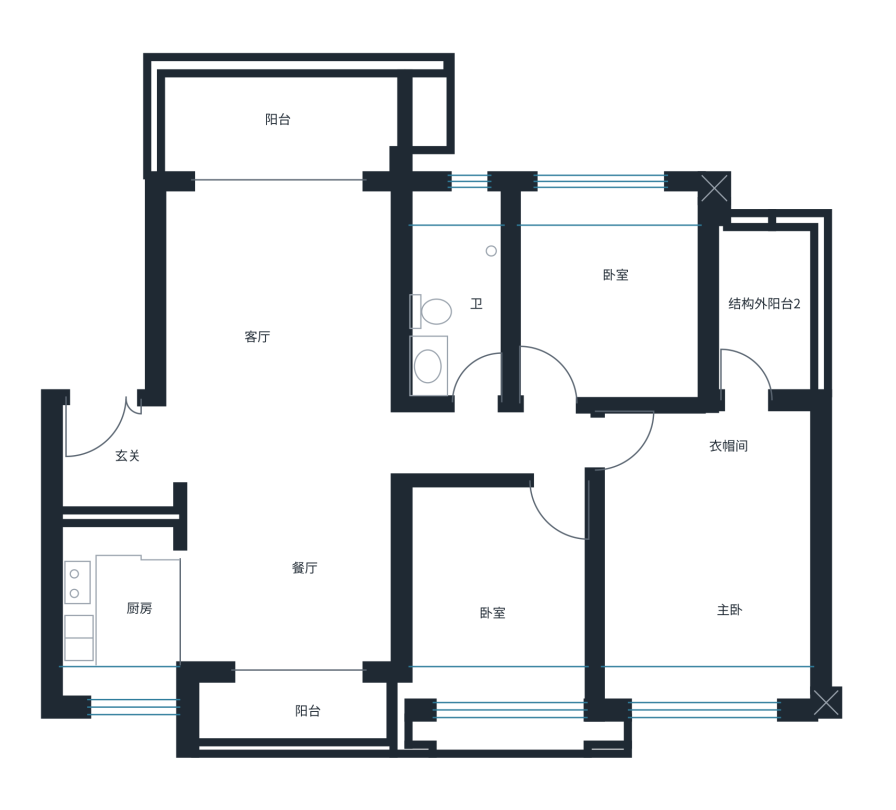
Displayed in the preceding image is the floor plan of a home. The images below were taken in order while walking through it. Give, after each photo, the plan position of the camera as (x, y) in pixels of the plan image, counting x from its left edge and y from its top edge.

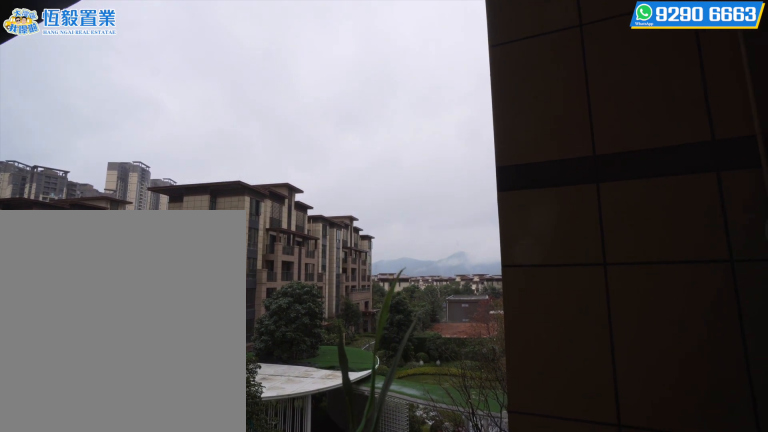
(324, 702)
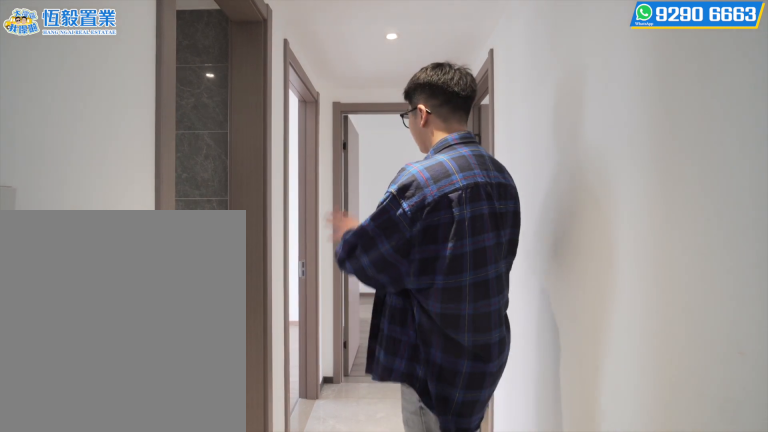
(487, 435)
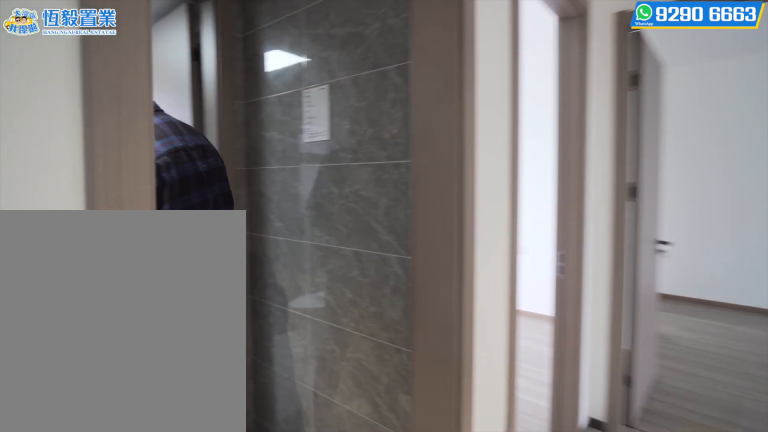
(478, 384)
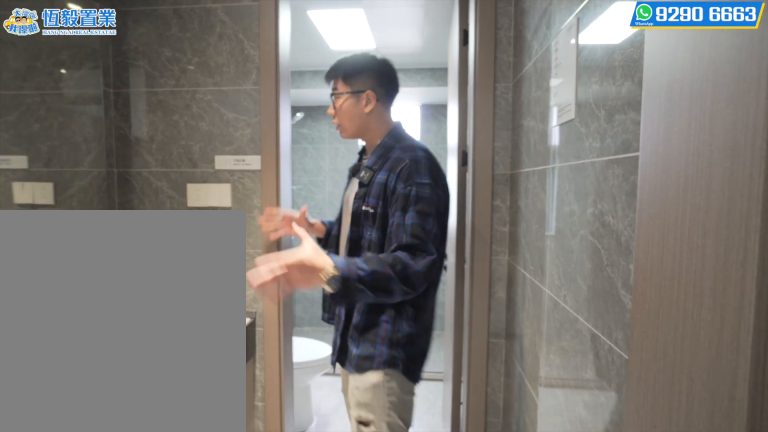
(473, 354)
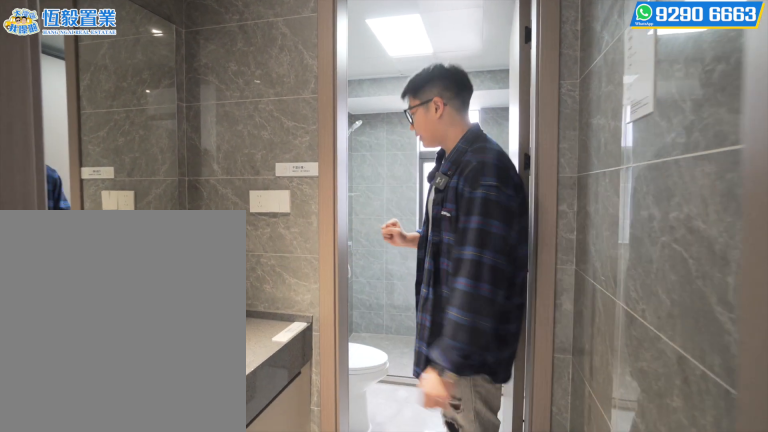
(473, 351)
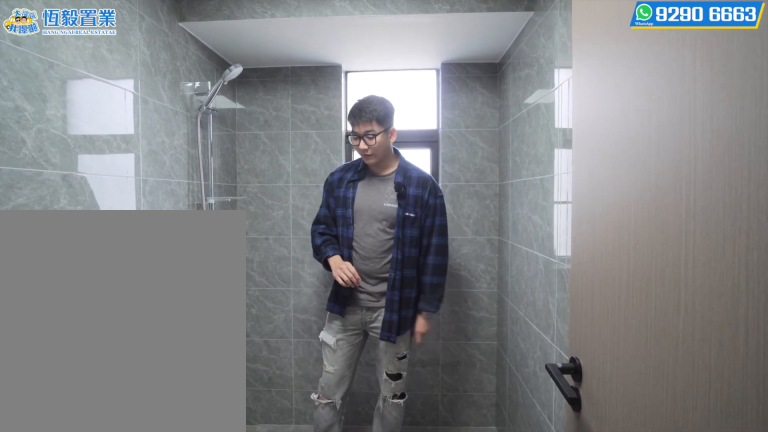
(473, 219)
